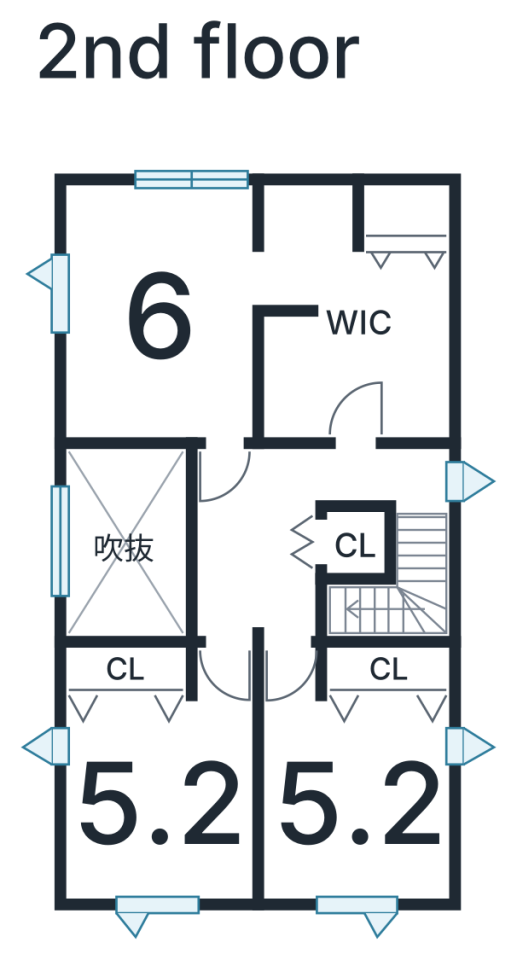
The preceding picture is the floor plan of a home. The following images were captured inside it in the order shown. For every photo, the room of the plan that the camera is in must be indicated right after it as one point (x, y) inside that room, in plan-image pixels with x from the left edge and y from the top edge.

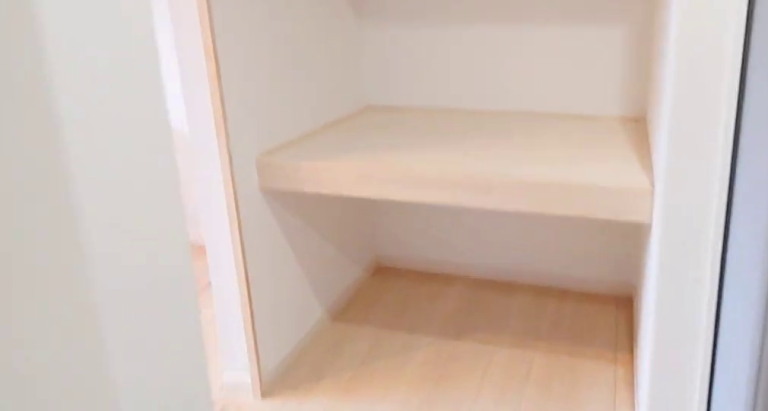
(351, 318)
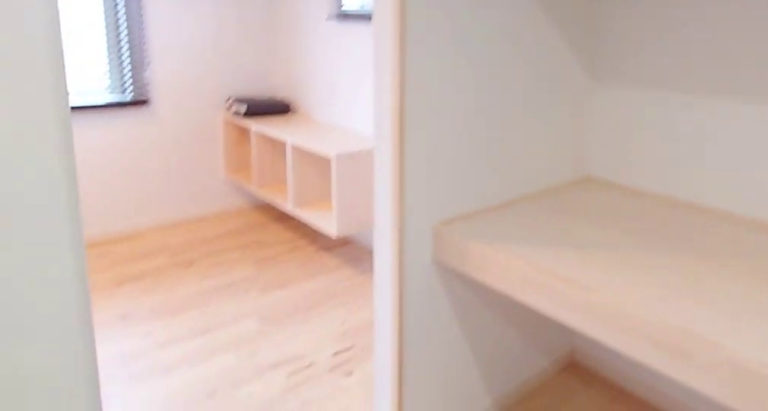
(351, 318)
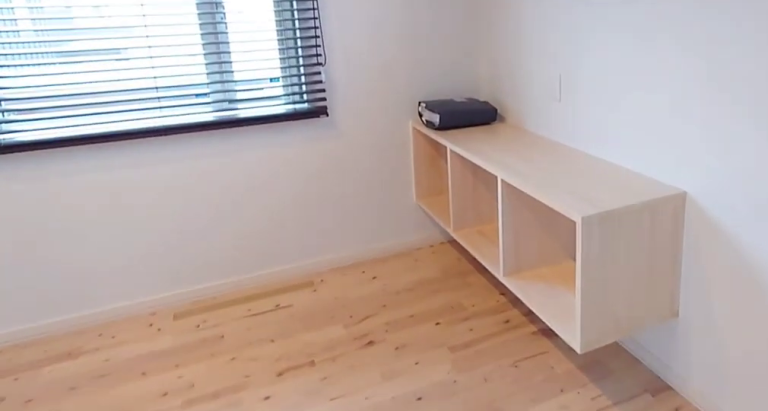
(152, 318)
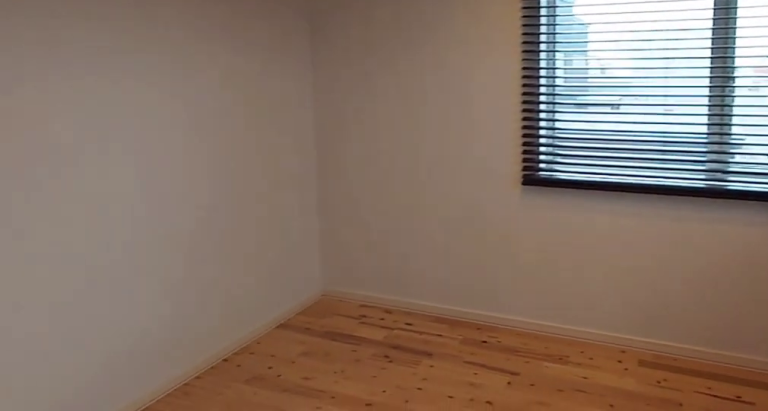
(152, 318)
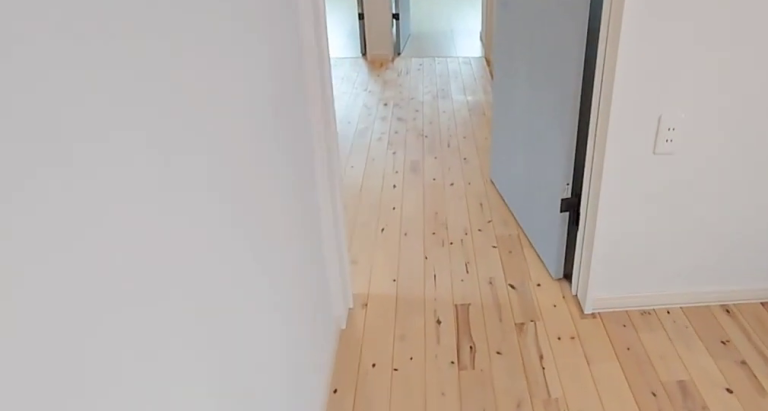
(152, 318)
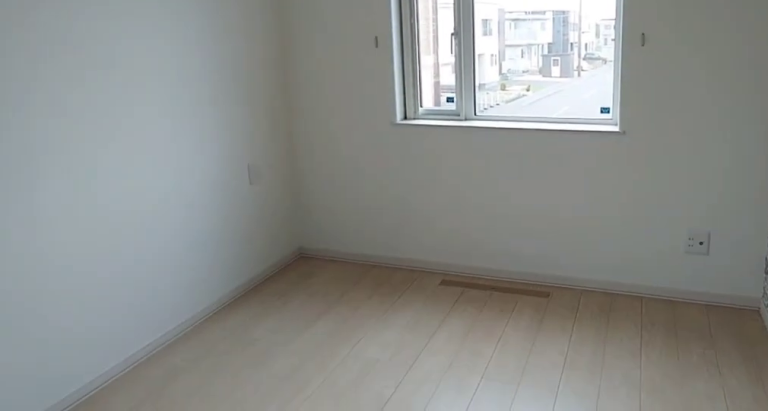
(368, 812)
